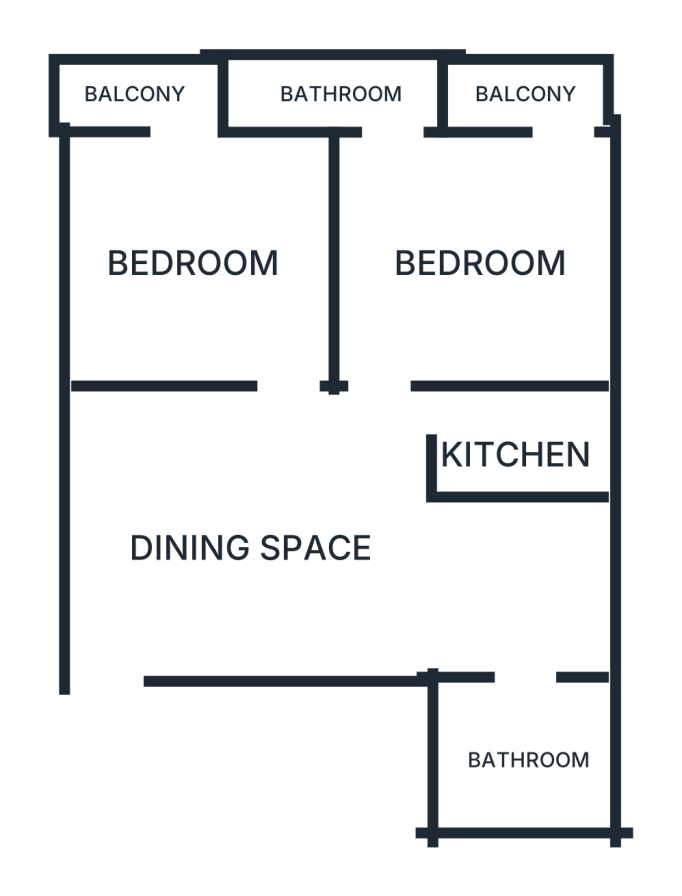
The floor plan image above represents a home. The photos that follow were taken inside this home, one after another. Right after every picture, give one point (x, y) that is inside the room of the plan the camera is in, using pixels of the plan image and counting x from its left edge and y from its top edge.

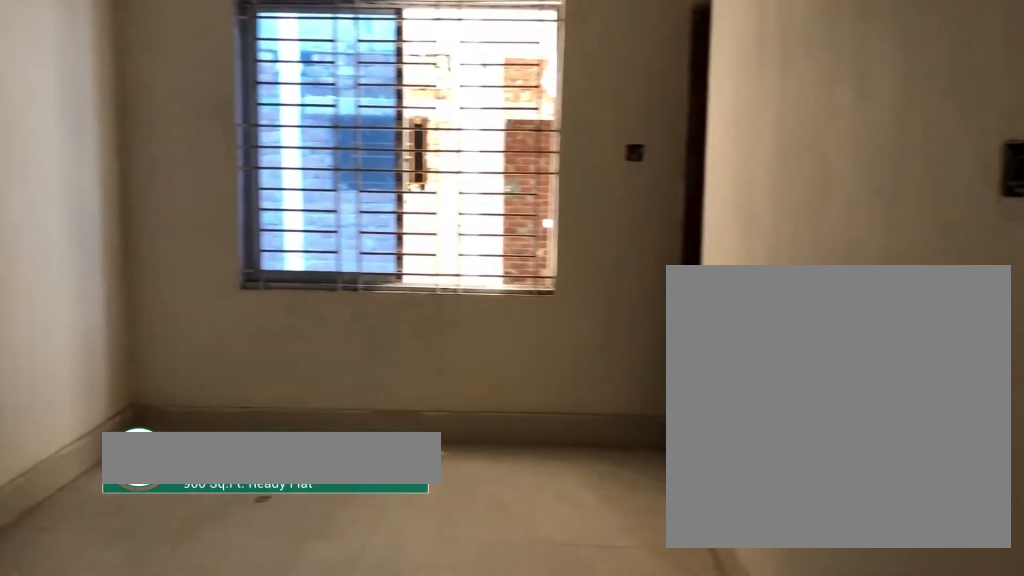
(239, 556)
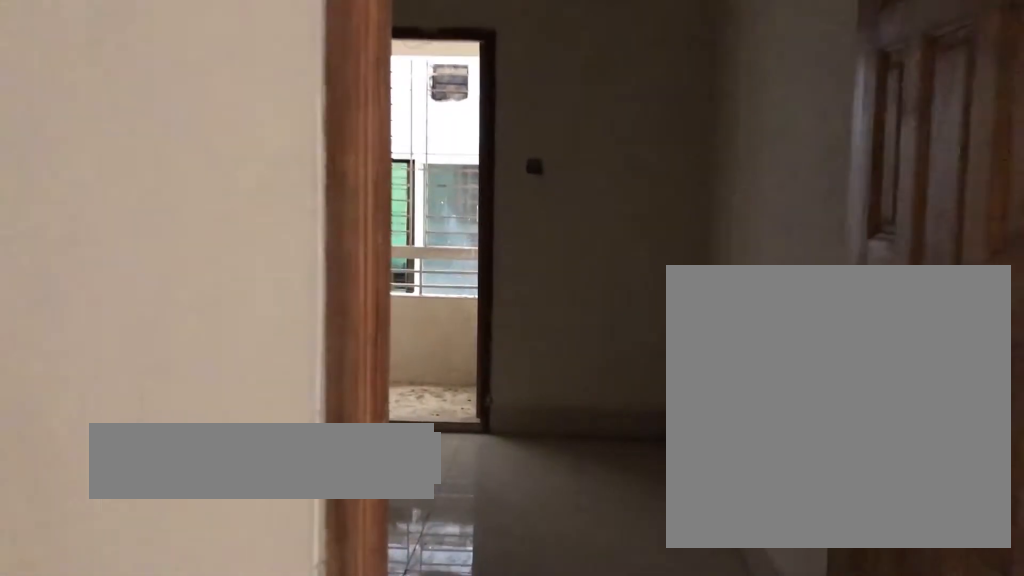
(199, 269)
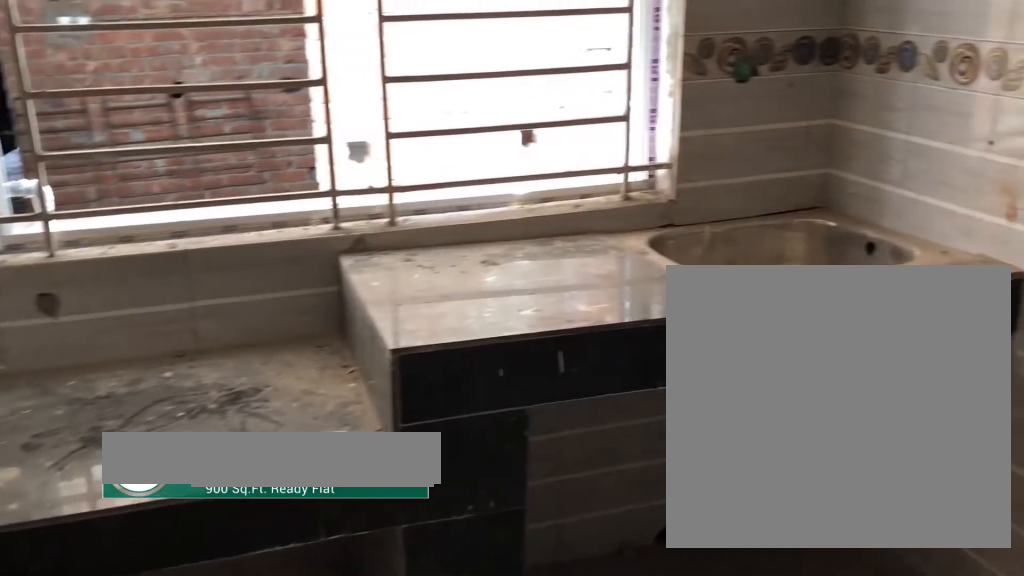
(514, 450)
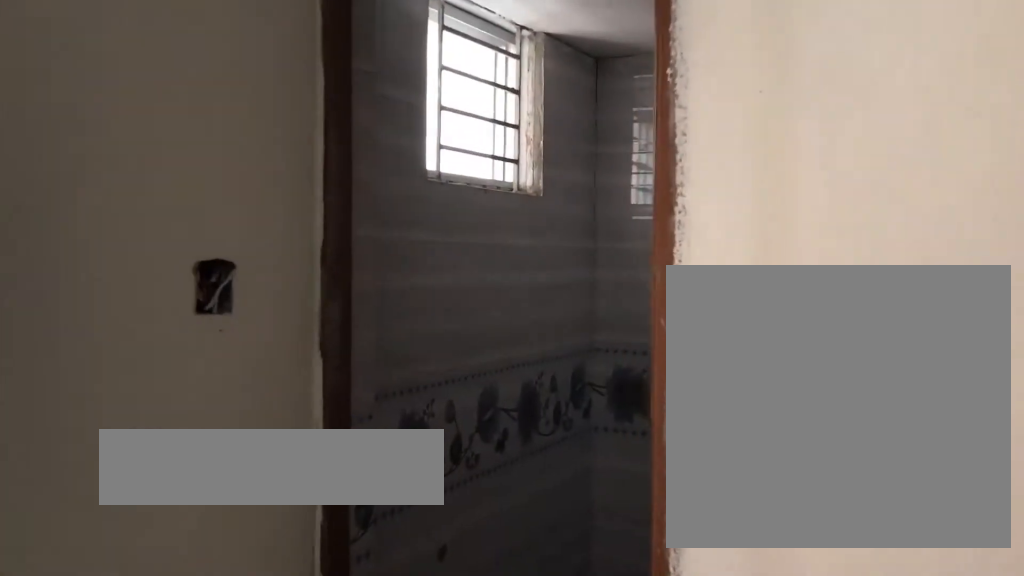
(514, 673)
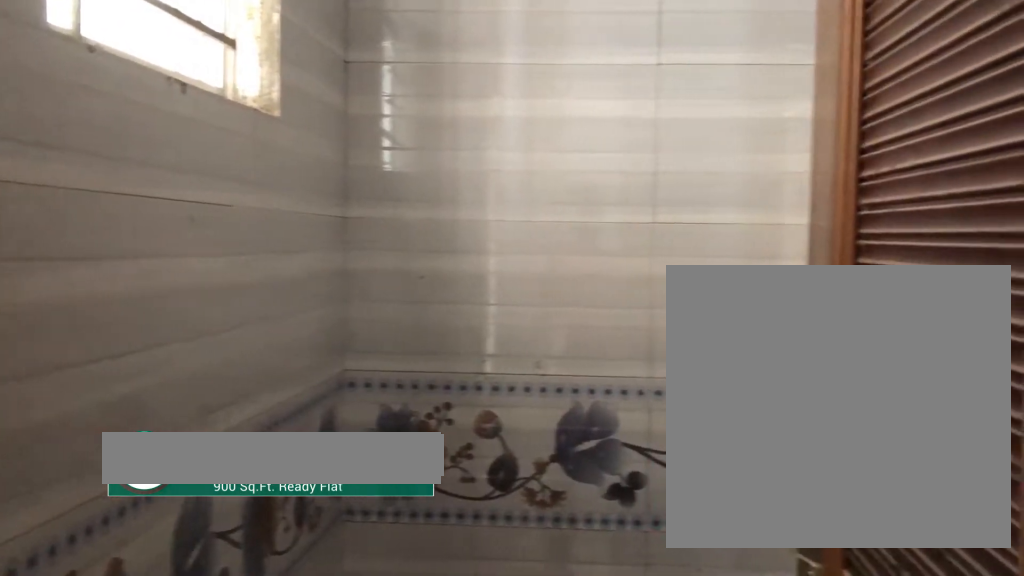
(514, 777)
